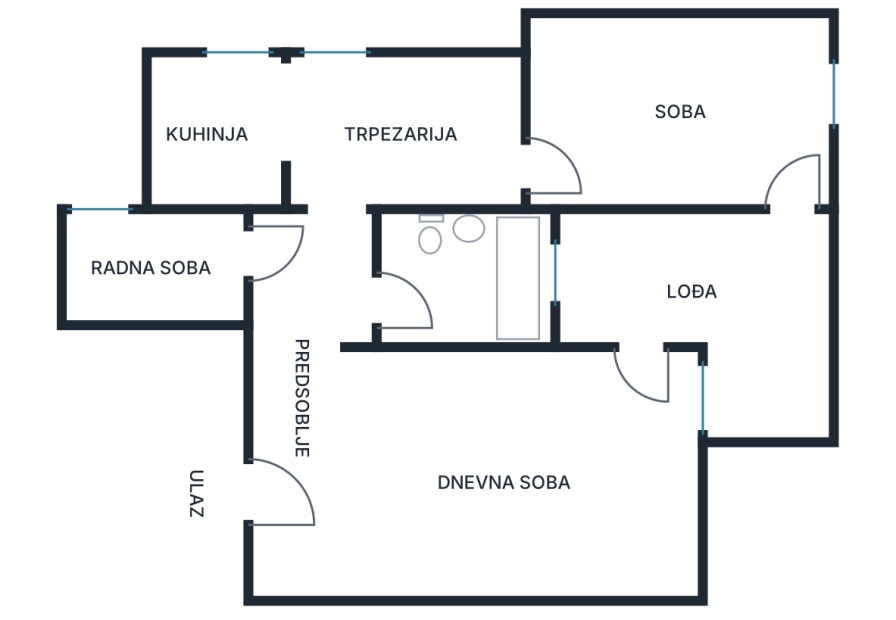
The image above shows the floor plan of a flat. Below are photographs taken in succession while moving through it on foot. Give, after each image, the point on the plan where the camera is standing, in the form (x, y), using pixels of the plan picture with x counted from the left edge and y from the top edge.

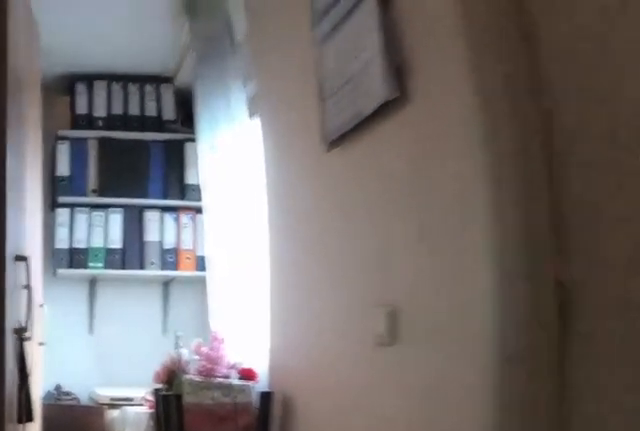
(269, 260)
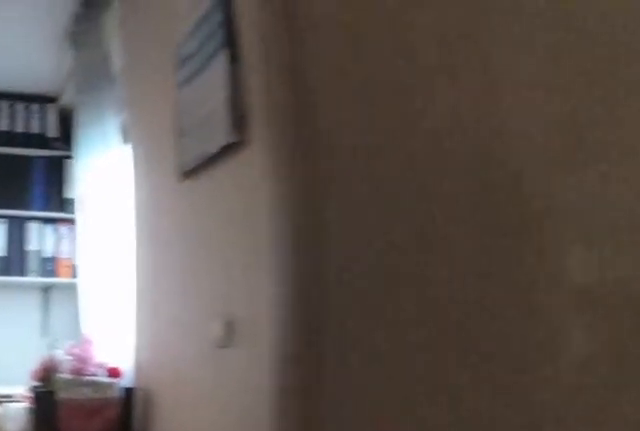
(279, 267)
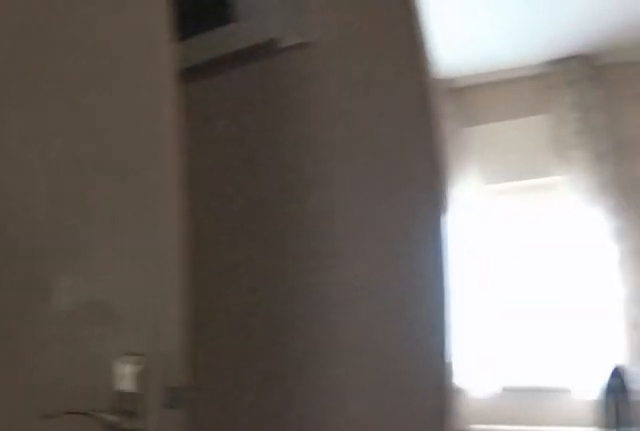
(301, 286)
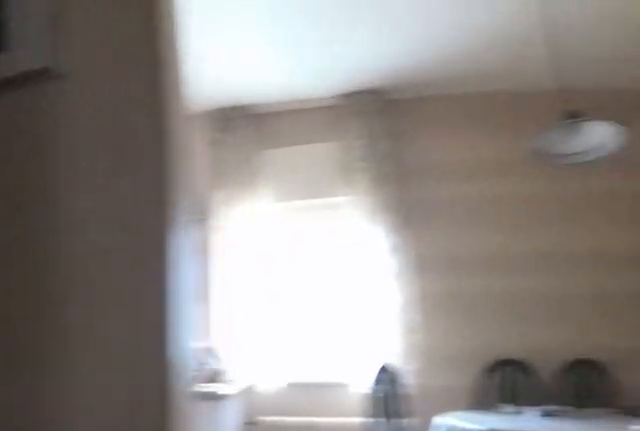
(307, 292)
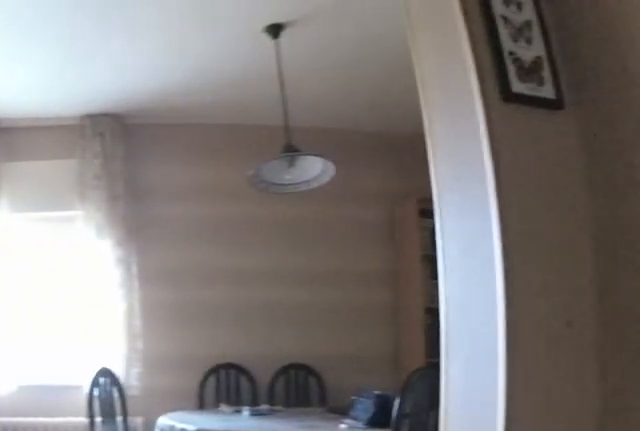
(321, 297)
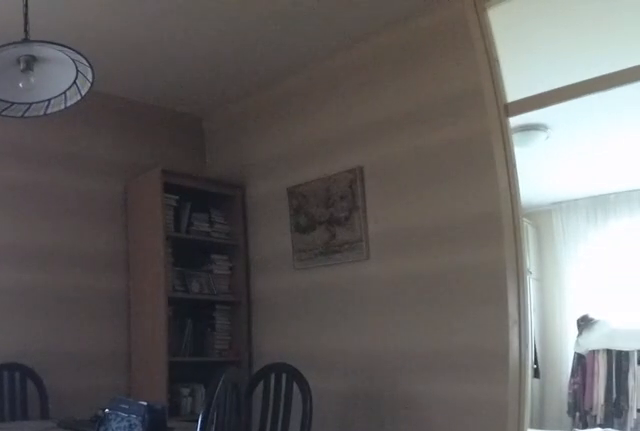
(311, 215)
